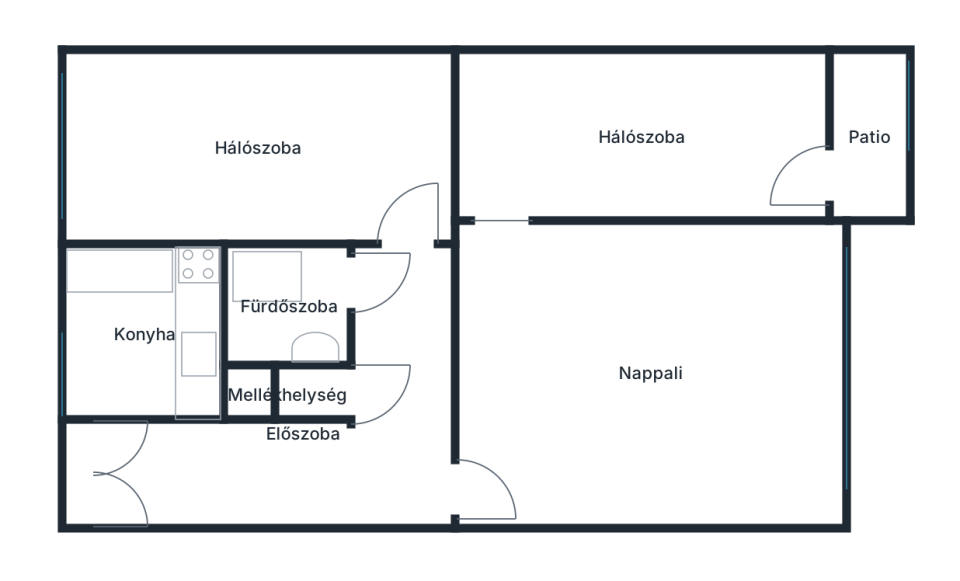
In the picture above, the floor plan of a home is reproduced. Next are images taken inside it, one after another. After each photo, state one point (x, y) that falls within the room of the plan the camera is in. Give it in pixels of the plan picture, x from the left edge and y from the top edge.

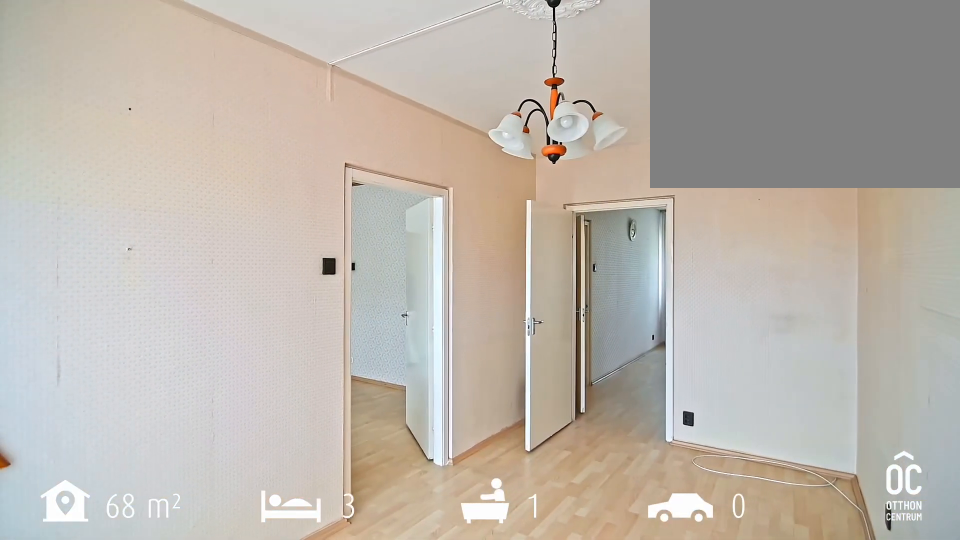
(633, 139)
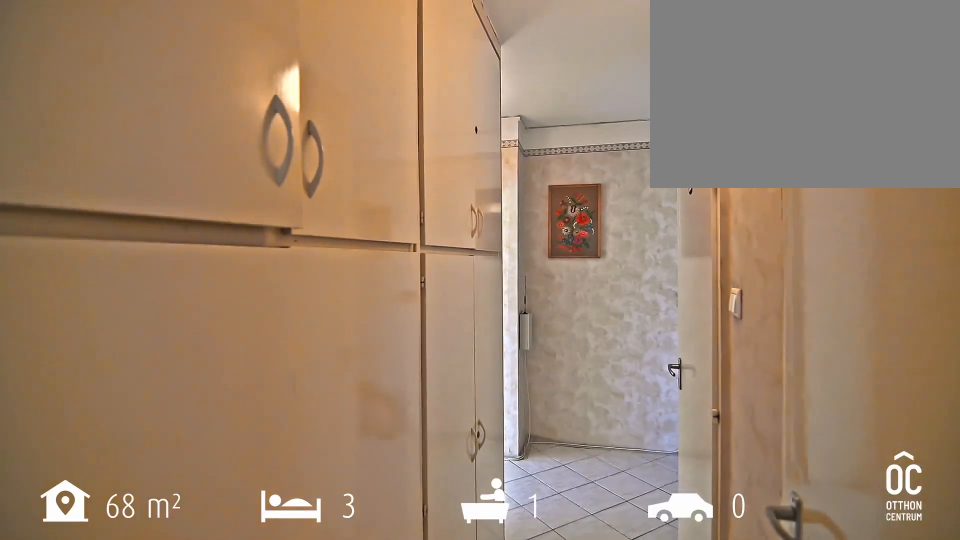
(398, 356)
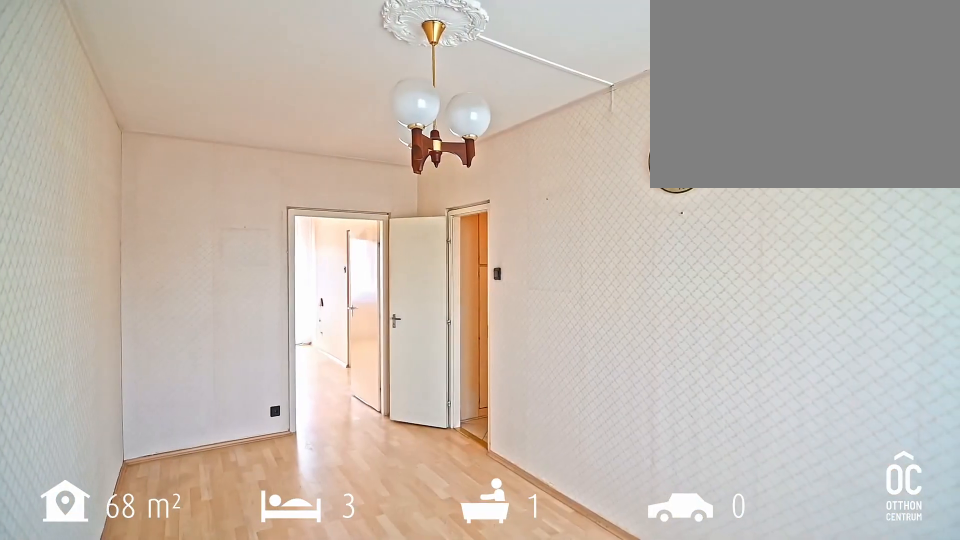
(264, 154)
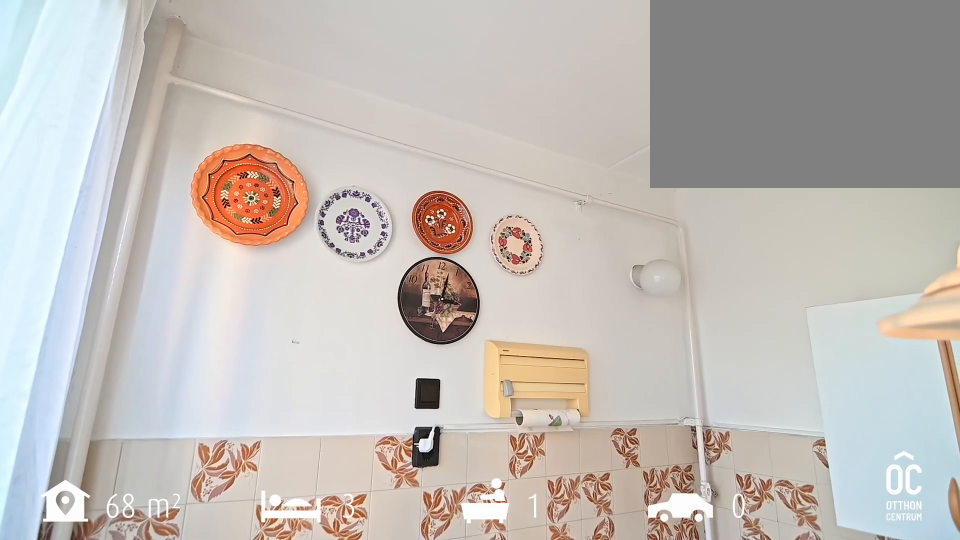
(142, 336)
